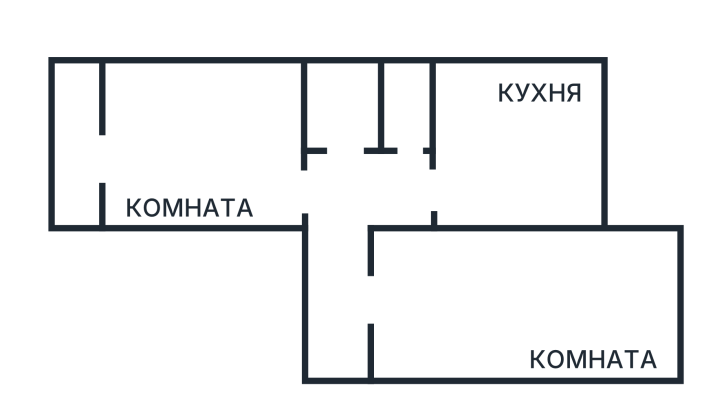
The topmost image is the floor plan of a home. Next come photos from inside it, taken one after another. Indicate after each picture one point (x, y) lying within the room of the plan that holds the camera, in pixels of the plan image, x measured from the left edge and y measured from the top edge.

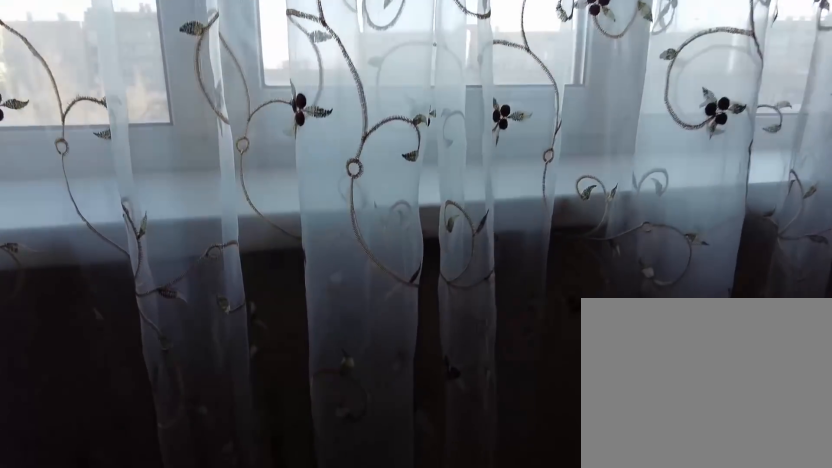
(460, 331)
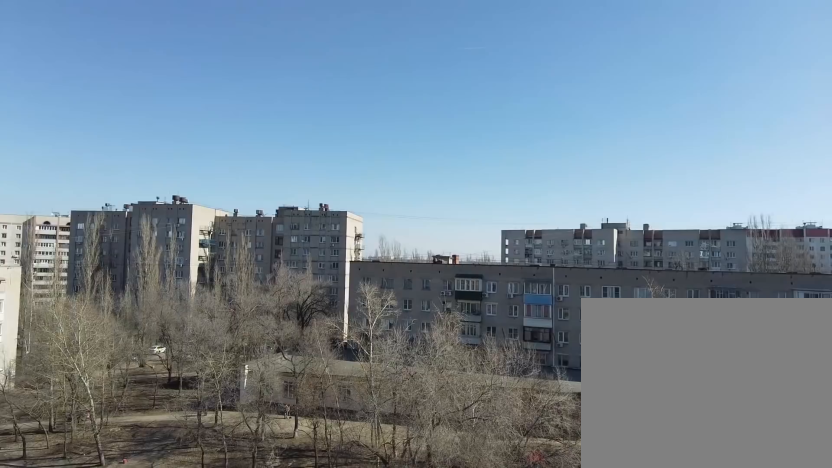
(460, 331)
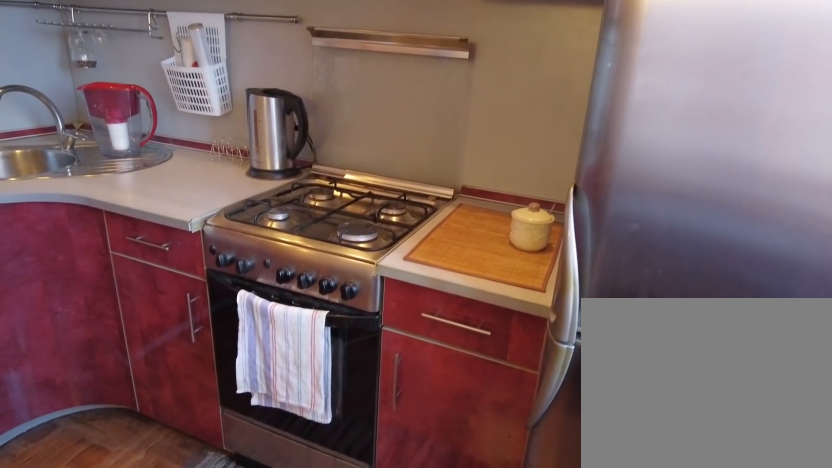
(474, 193)
